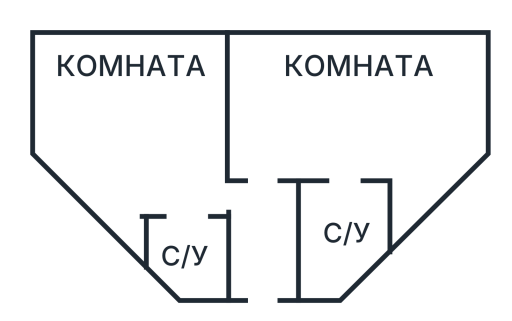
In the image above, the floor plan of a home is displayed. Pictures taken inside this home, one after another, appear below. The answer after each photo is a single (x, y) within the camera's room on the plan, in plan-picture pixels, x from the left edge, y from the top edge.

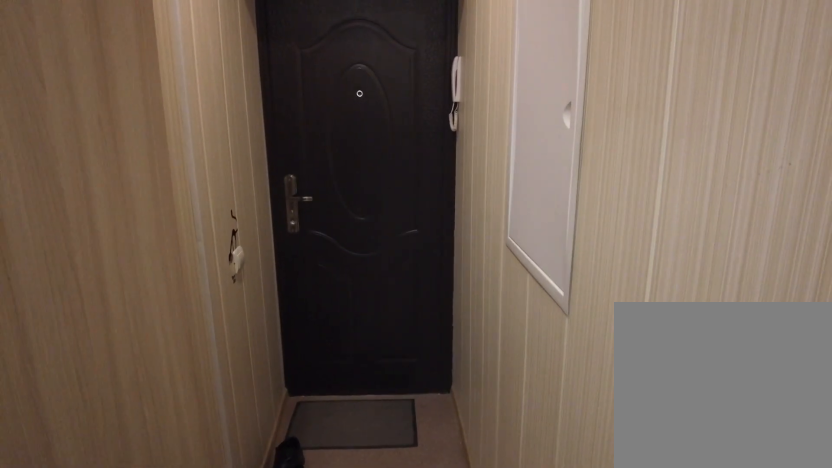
(268, 253)
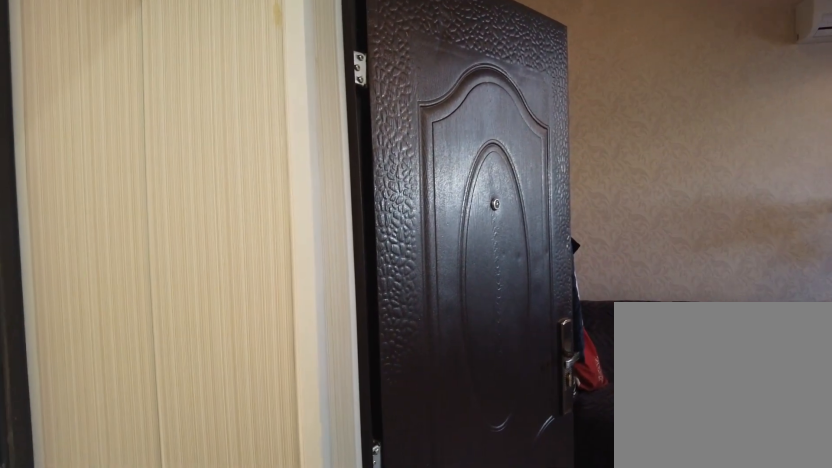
(268, 253)
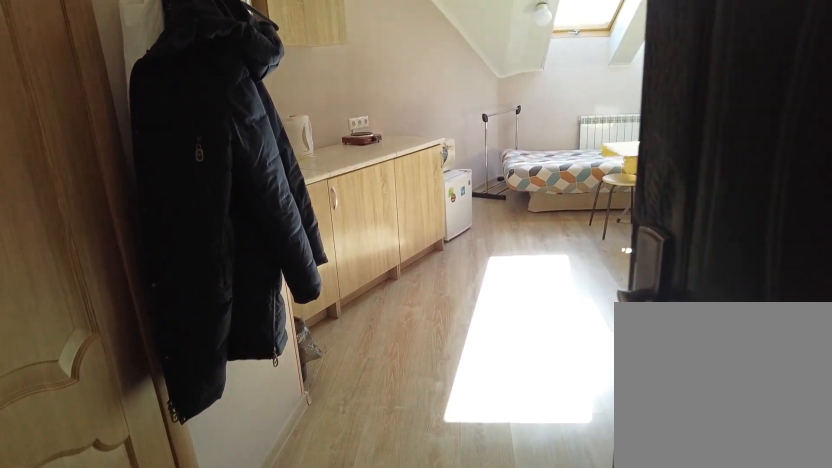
(246, 205)
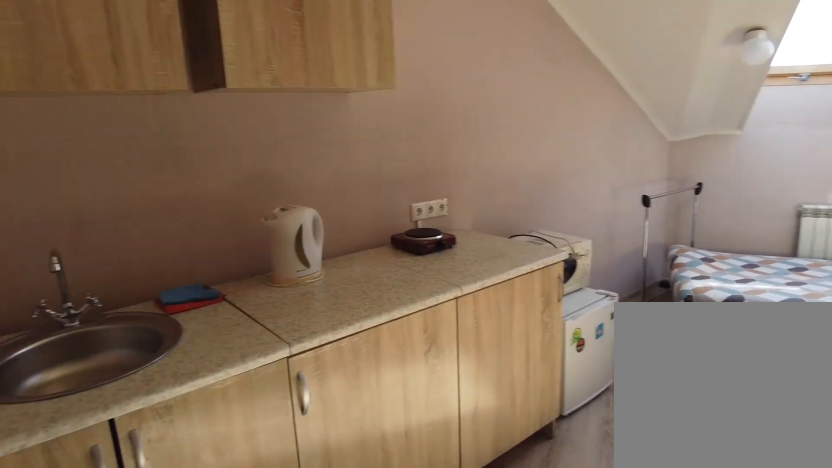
(167, 171)
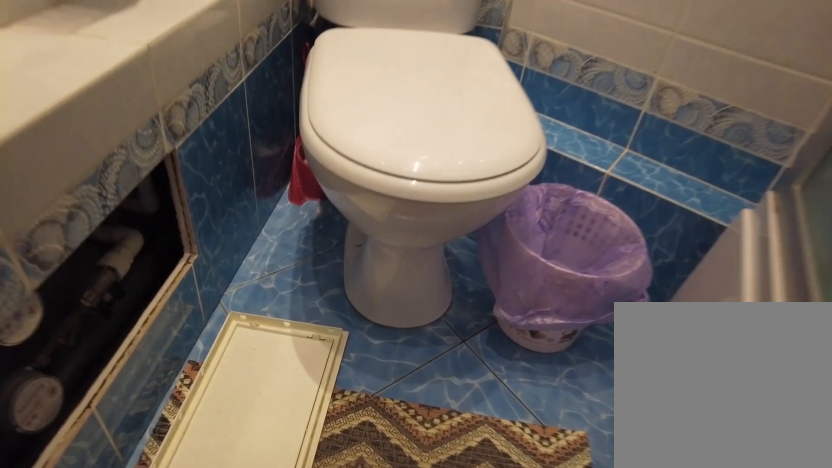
(197, 245)
